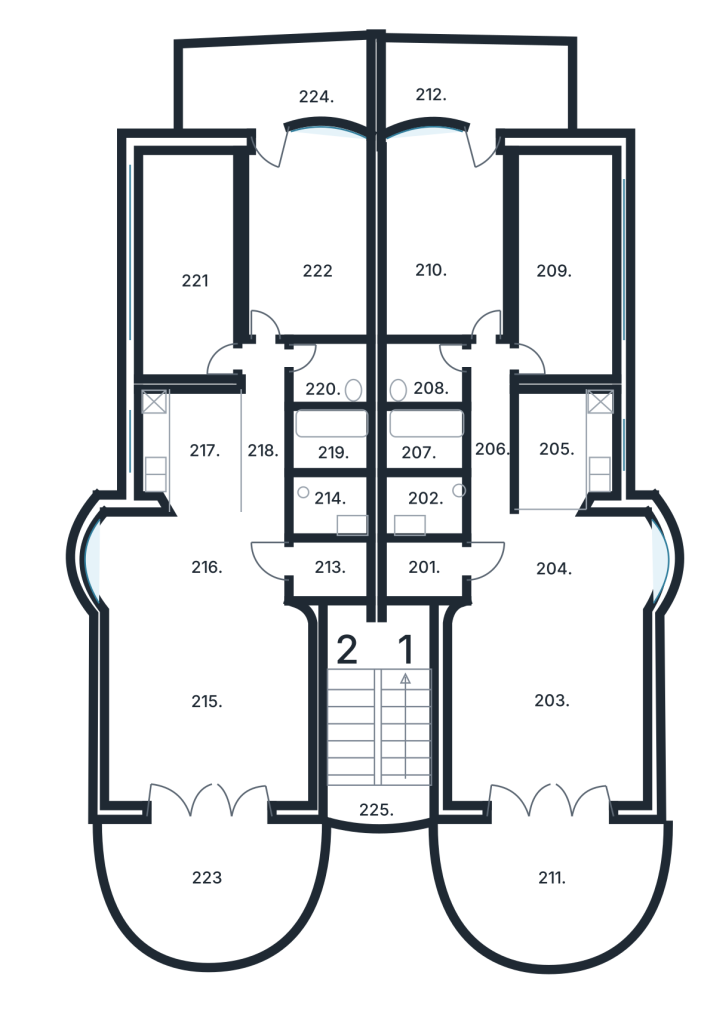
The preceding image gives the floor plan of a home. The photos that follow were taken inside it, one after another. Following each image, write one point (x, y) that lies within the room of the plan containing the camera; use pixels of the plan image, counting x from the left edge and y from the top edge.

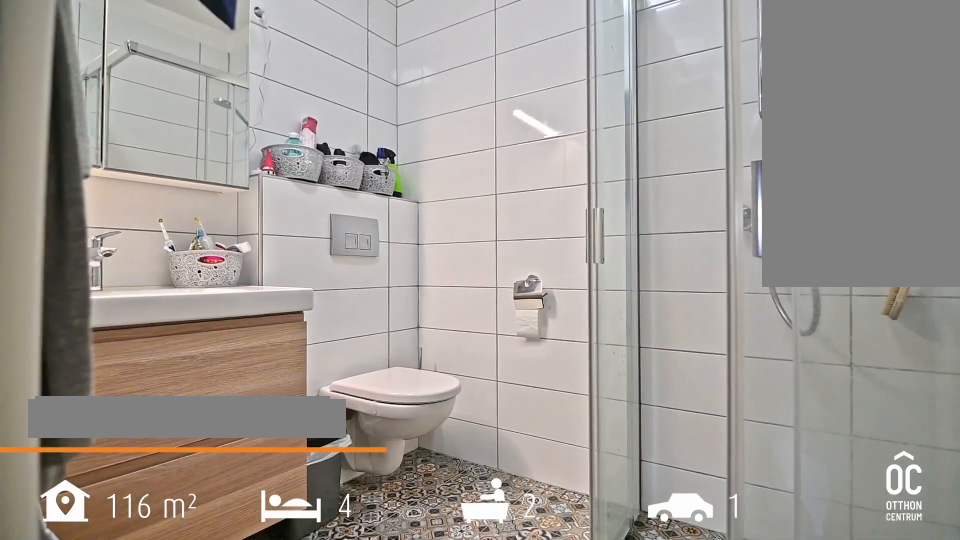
(429, 391)
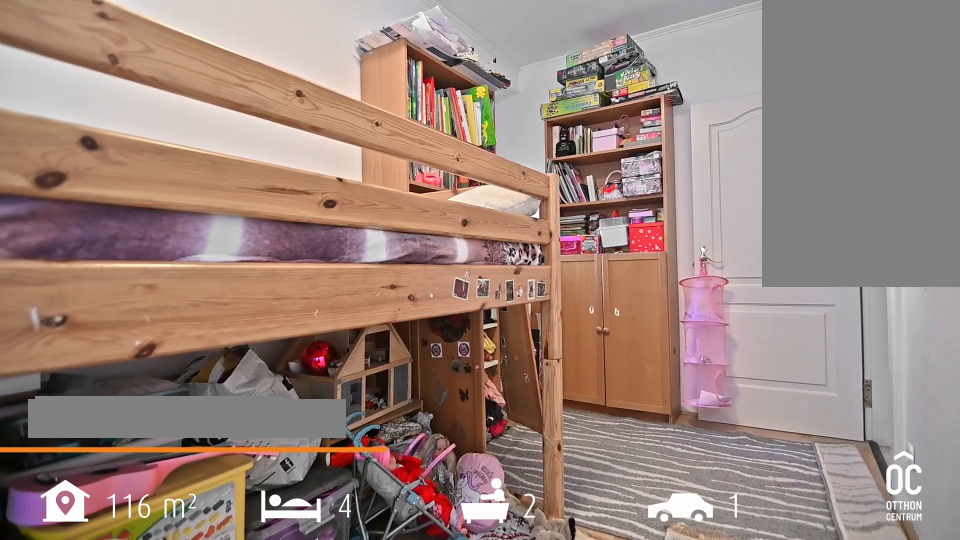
(565, 263)
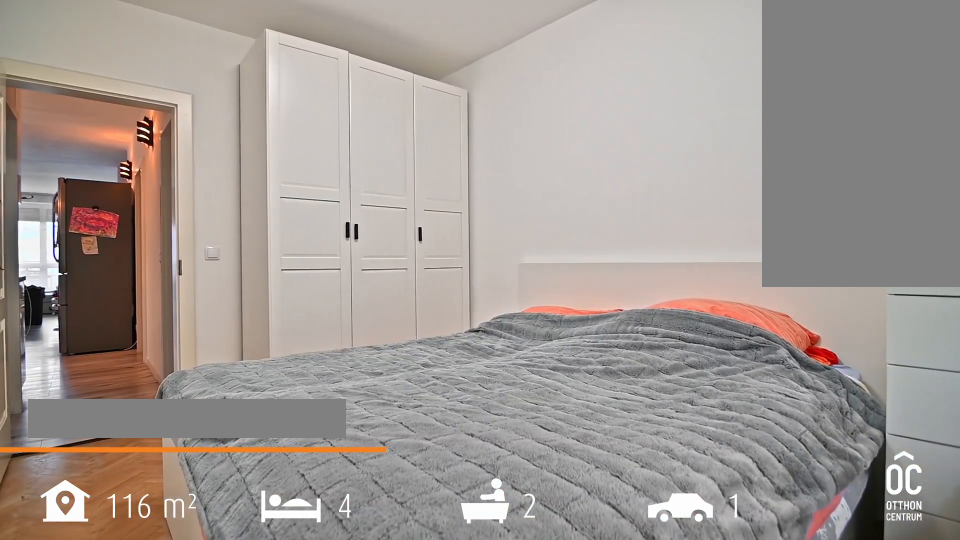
(446, 245)
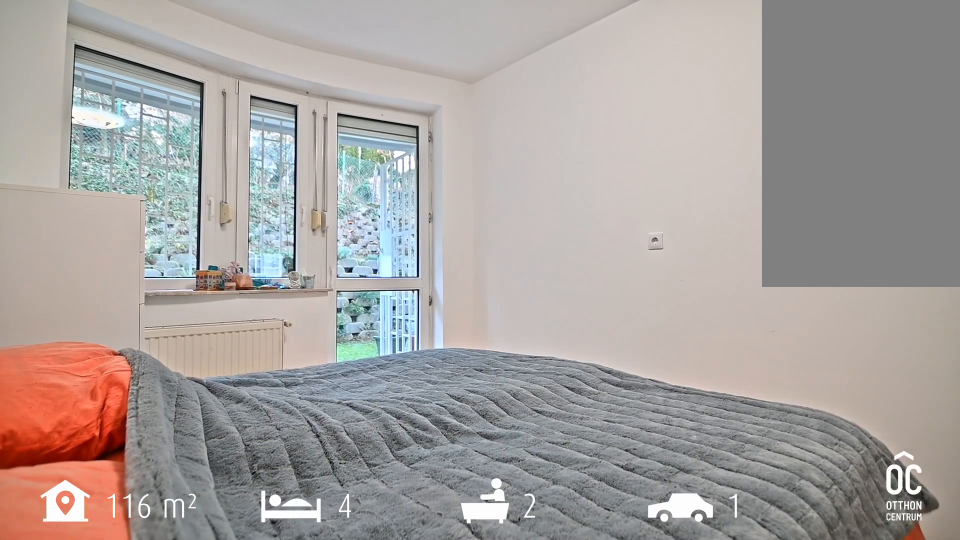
(446, 244)
